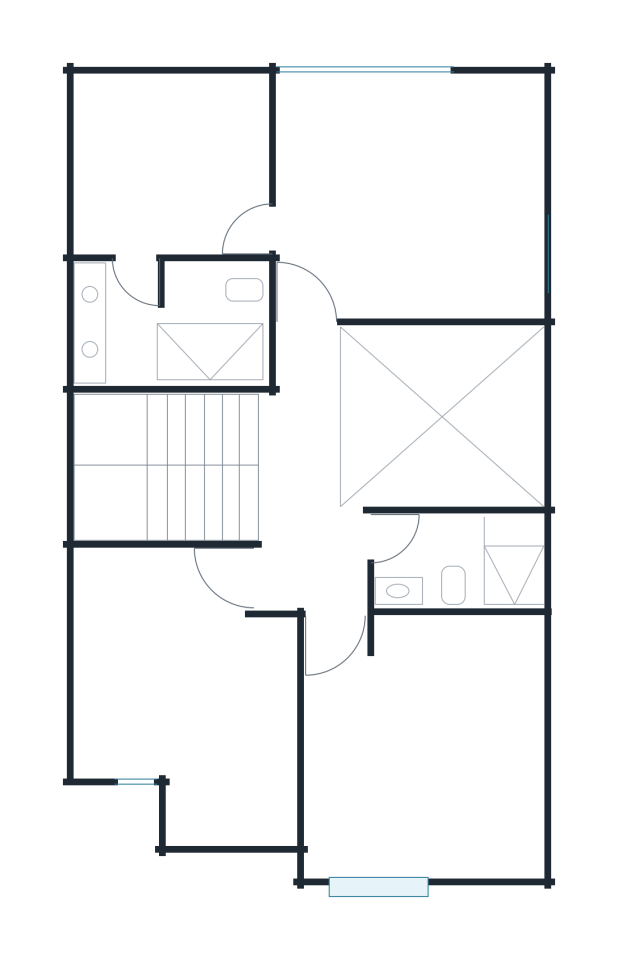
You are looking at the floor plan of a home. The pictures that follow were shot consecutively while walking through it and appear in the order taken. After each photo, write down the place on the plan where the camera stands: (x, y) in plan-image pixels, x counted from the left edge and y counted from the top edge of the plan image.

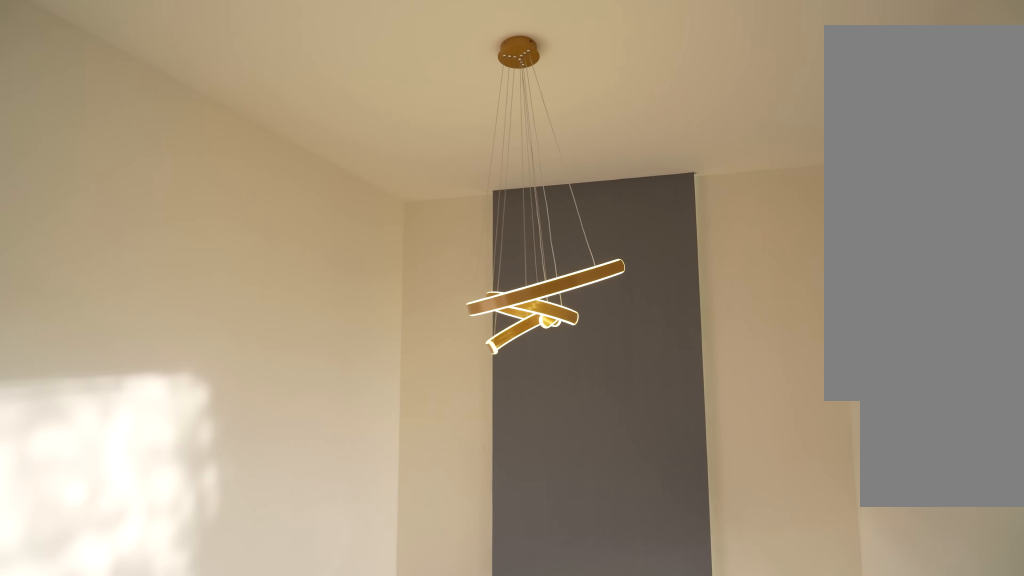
(309, 425)
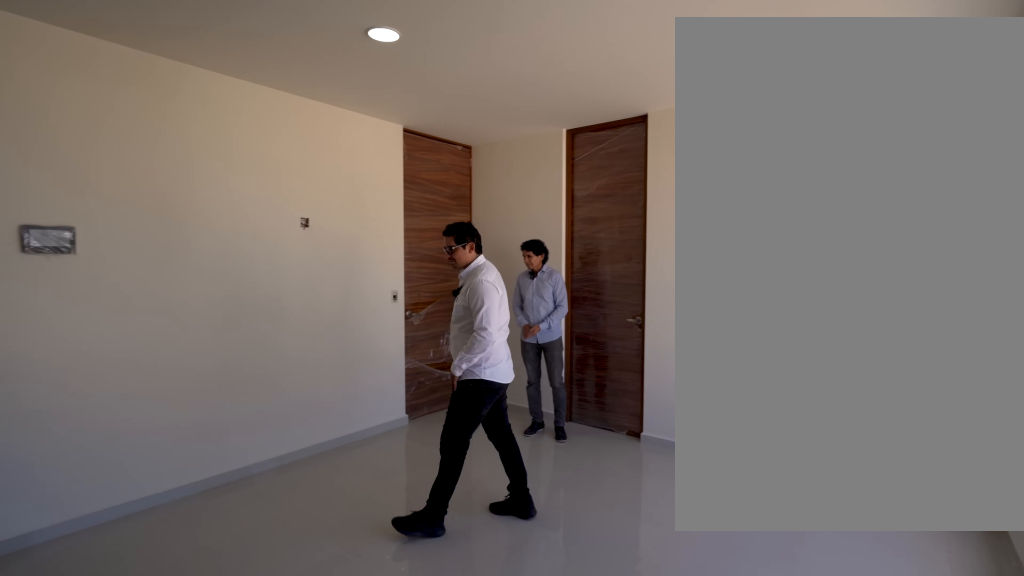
(495, 194)
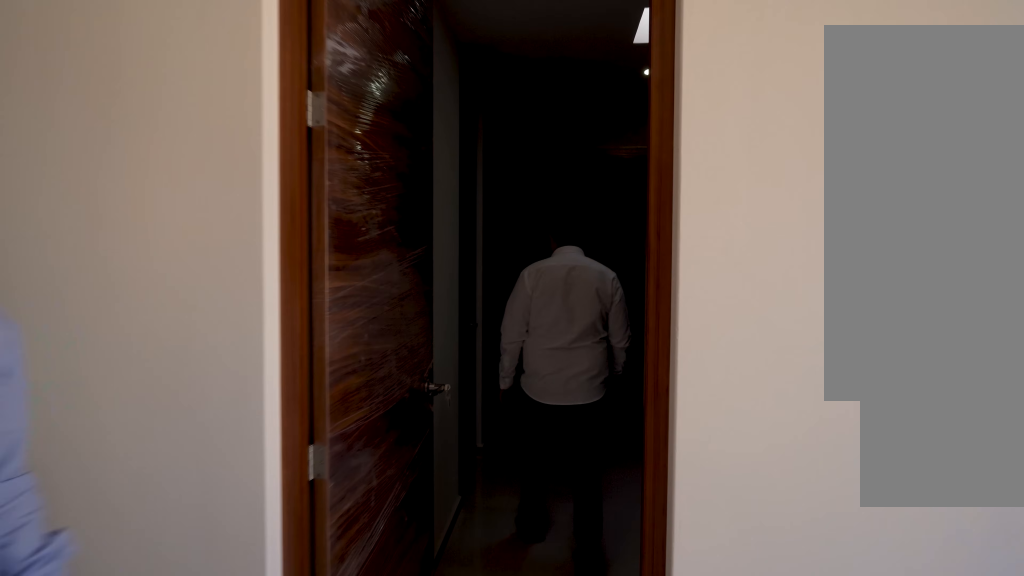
(217, 229)
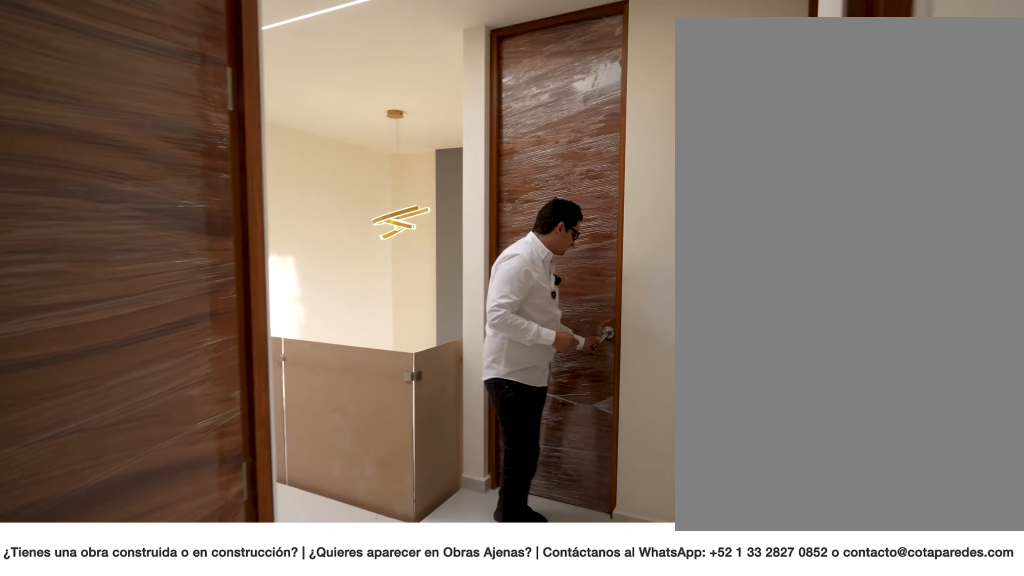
(276, 576)
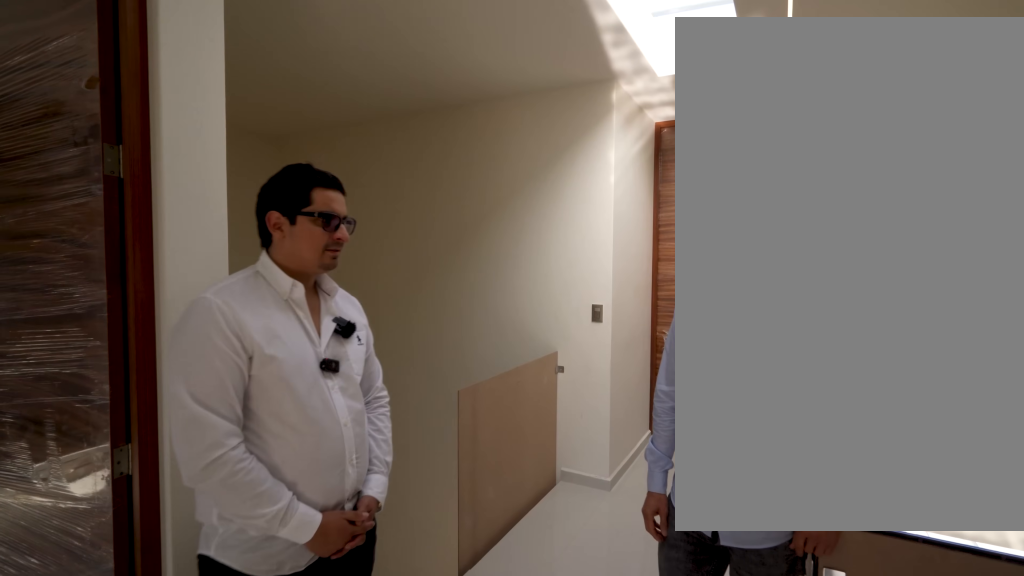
(335, 633)
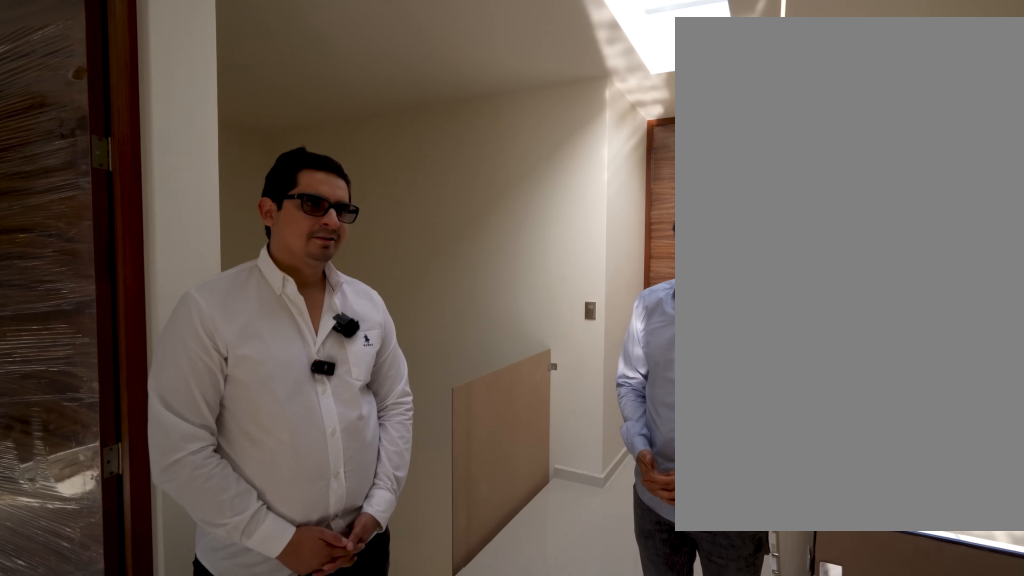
(335, 633)
